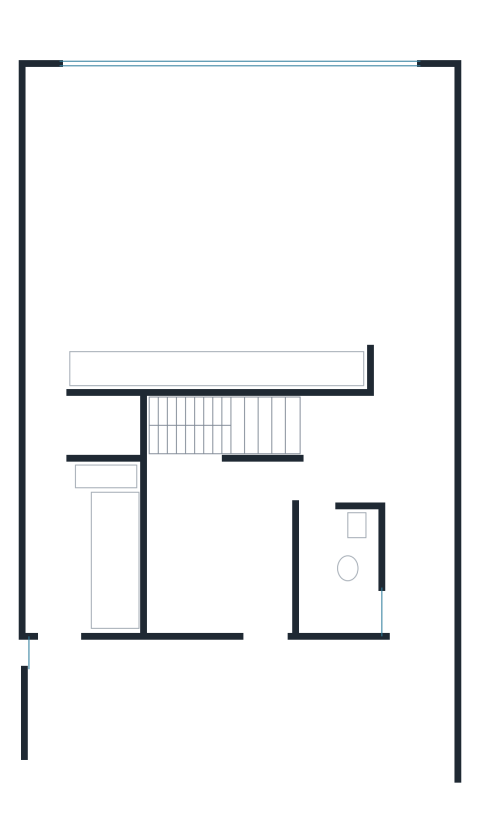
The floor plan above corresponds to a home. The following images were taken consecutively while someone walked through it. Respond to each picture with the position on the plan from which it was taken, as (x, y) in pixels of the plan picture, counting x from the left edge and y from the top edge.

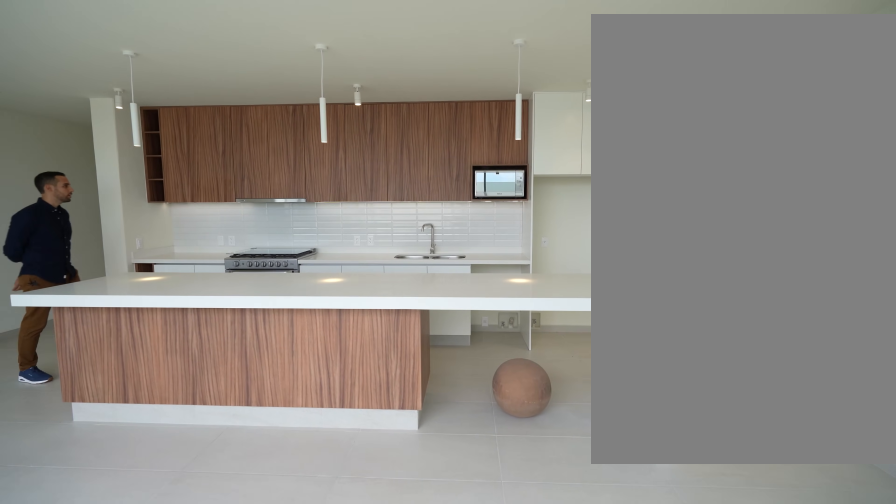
(187, 161)
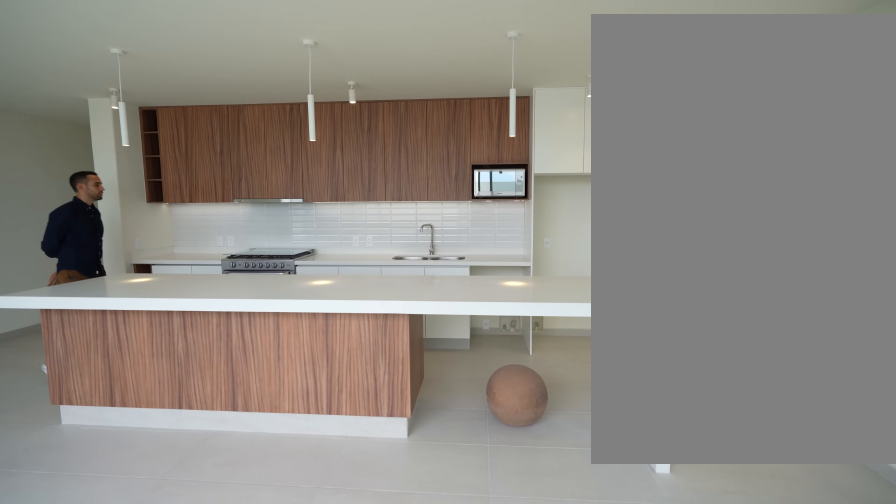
(187, 161)
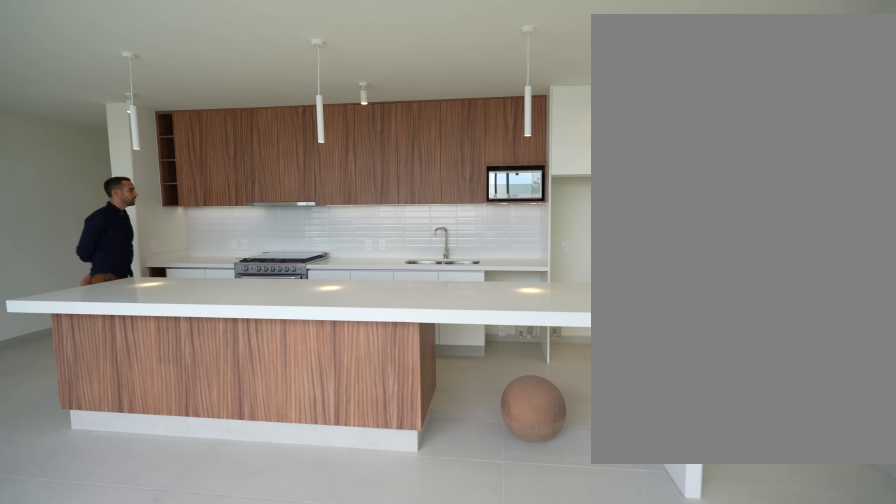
(187, 161)
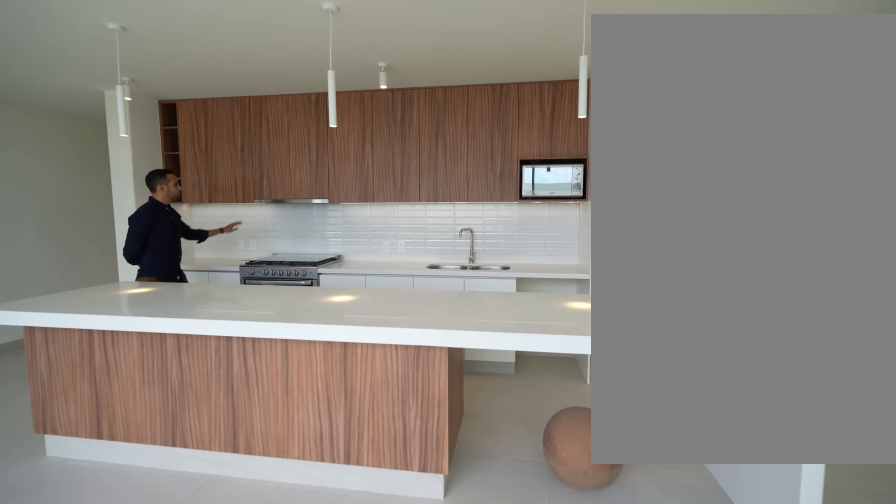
(187, 160)
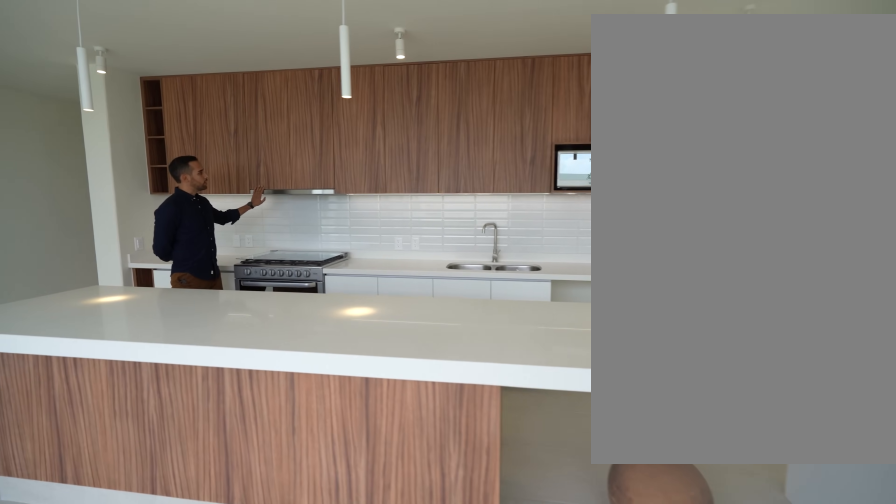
(195, 172)
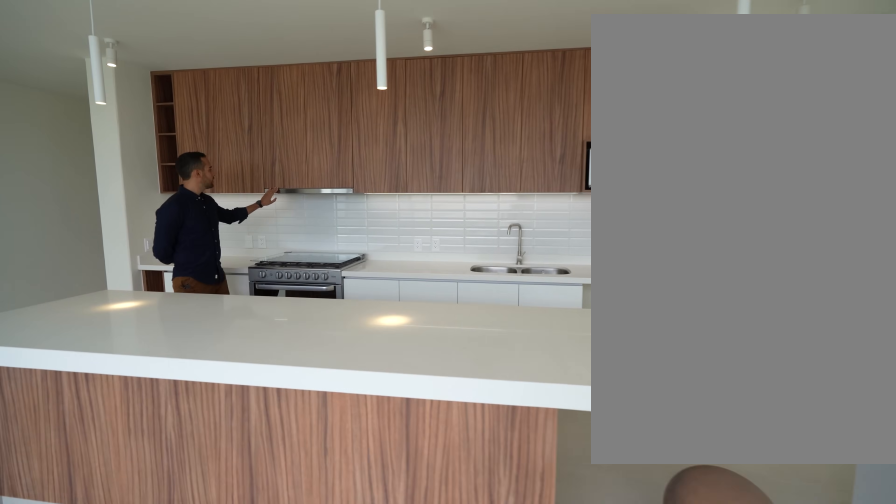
(204, 184)
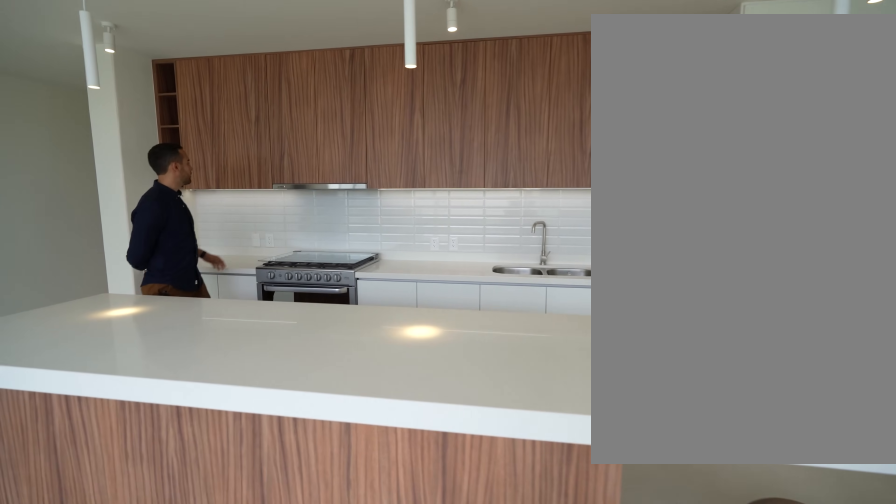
(201, 184)
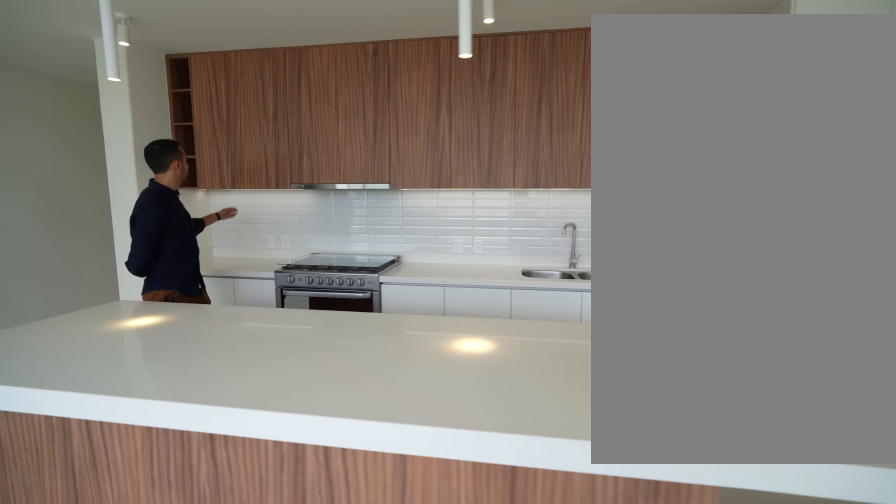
(215, 196)
